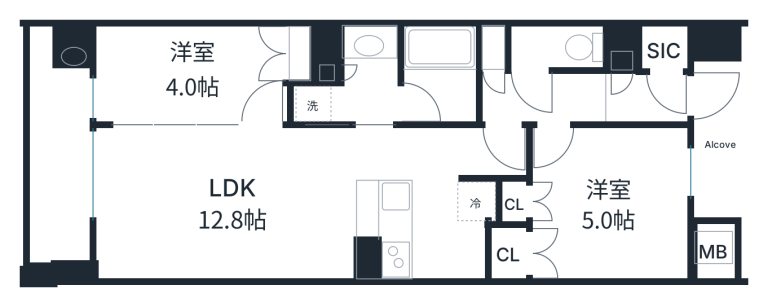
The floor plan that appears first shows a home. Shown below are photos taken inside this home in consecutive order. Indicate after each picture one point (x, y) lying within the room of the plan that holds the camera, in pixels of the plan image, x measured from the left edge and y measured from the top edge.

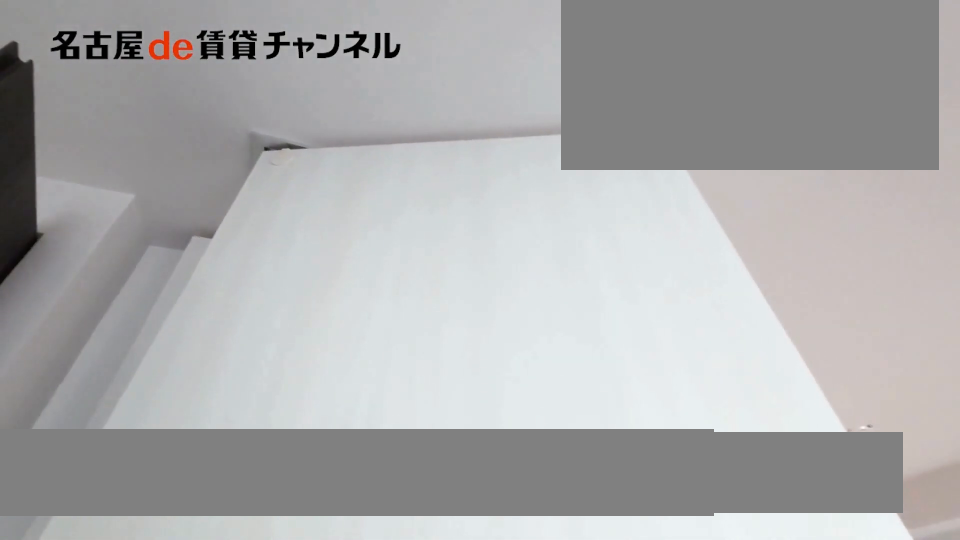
(188, 77)
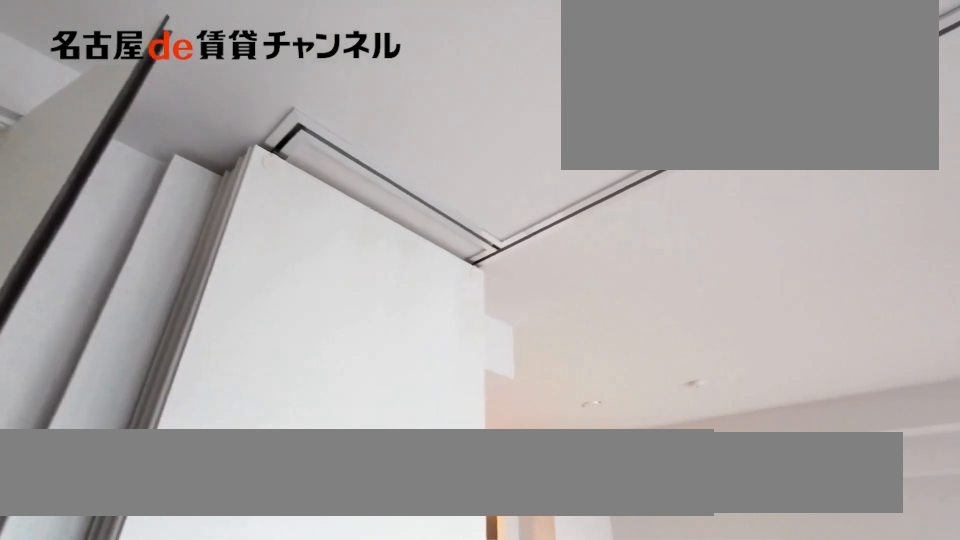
(221, 201)
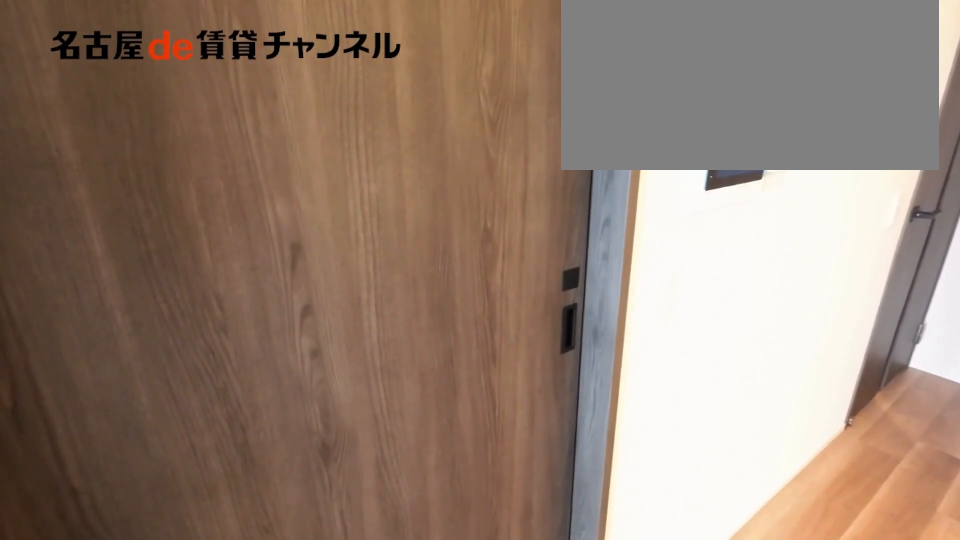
(221, 201)
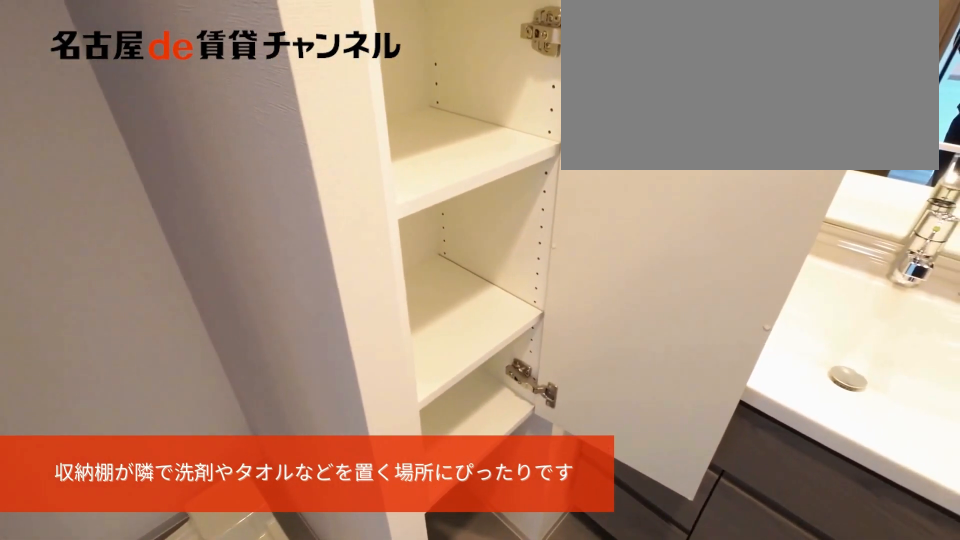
(348, 80)
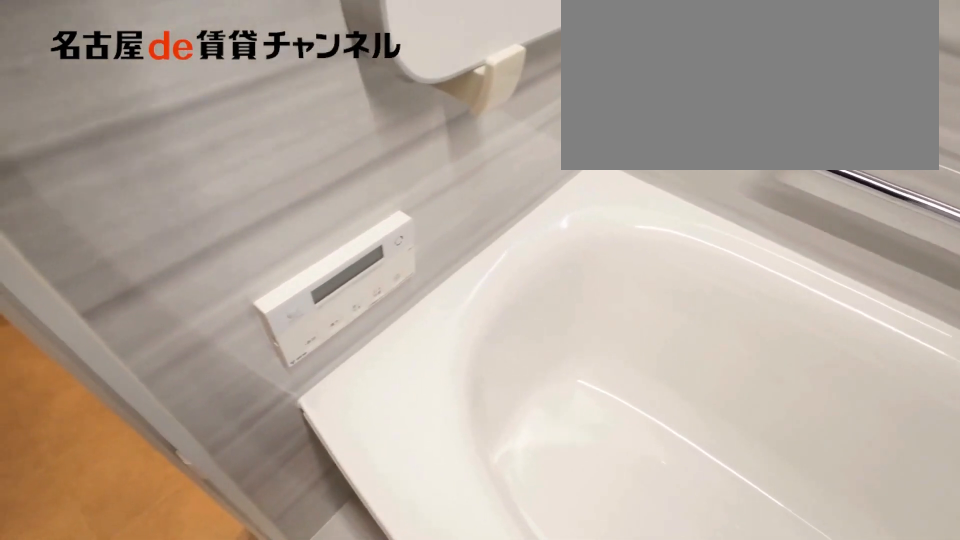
(438, 76)
